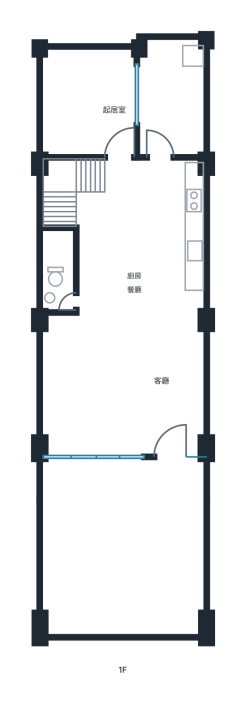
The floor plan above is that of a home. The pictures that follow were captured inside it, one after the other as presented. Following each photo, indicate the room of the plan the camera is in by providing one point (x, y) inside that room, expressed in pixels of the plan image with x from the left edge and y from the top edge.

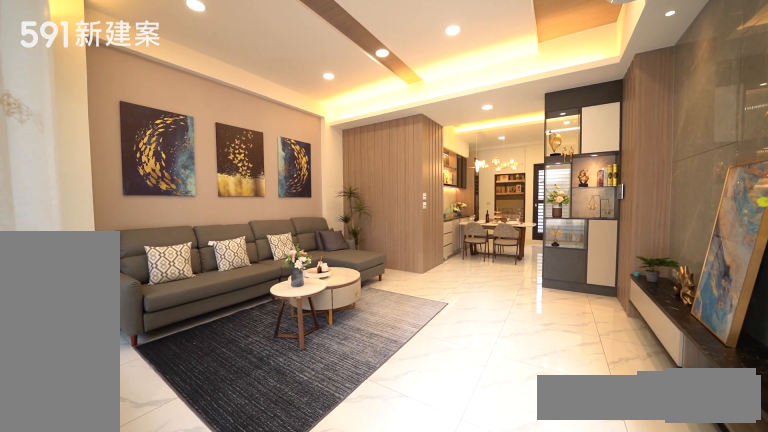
(122, 385)
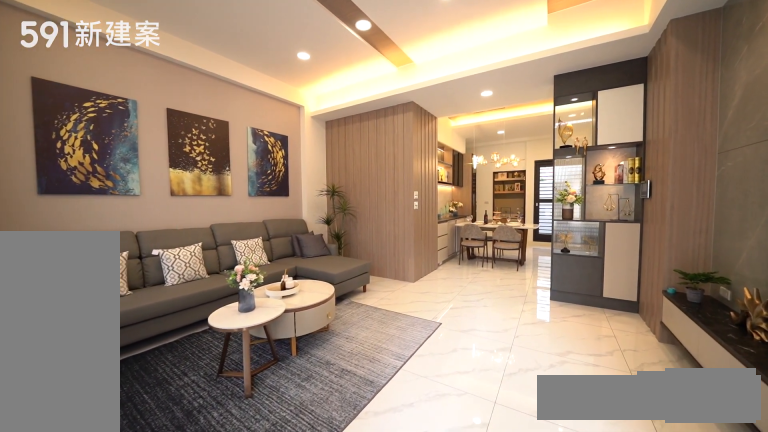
(122, 385)
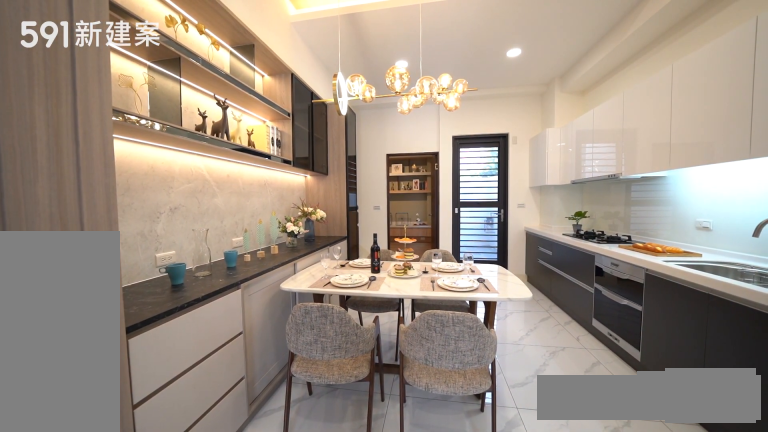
(123, 251)
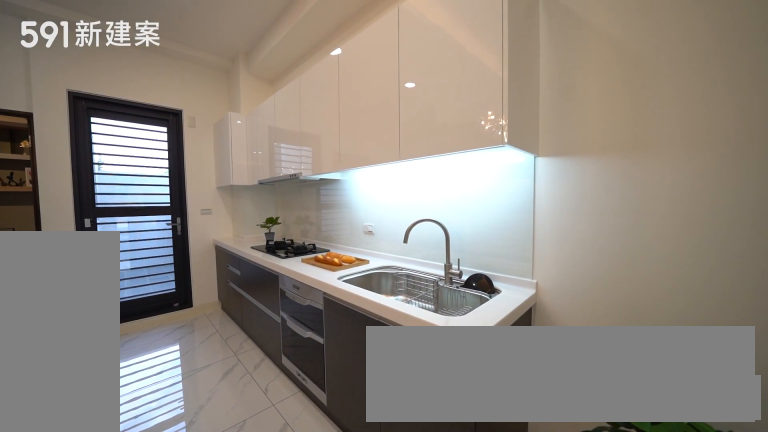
(178, 231)
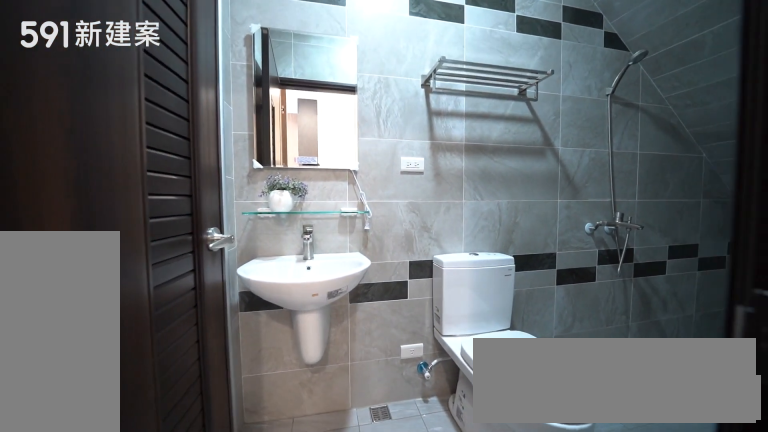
(56, 270)
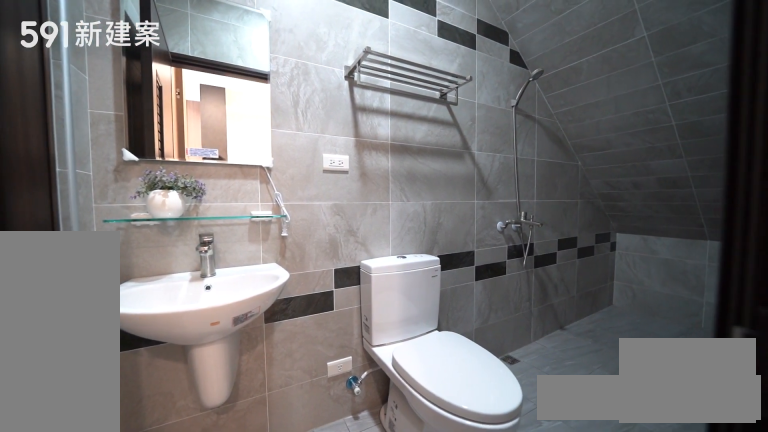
(56, 270)
